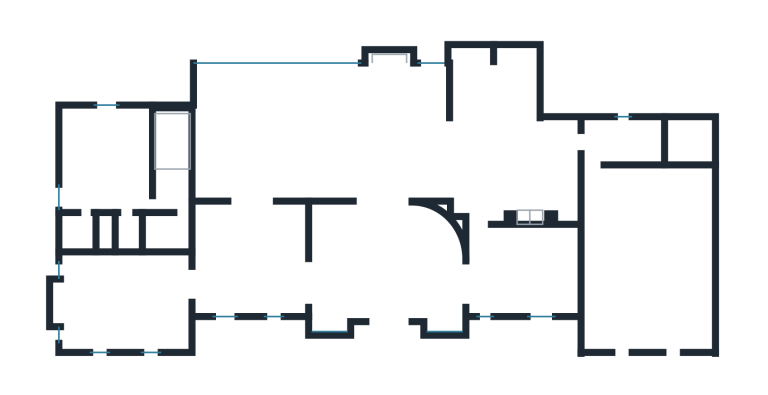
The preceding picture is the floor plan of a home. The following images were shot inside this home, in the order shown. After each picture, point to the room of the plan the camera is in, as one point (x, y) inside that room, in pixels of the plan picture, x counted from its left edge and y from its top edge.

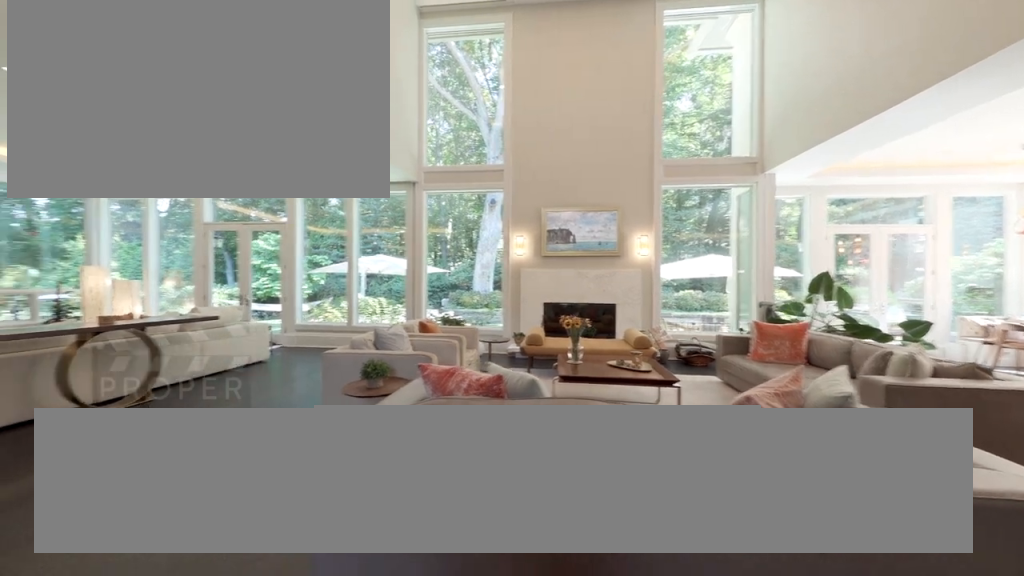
(320, 130)
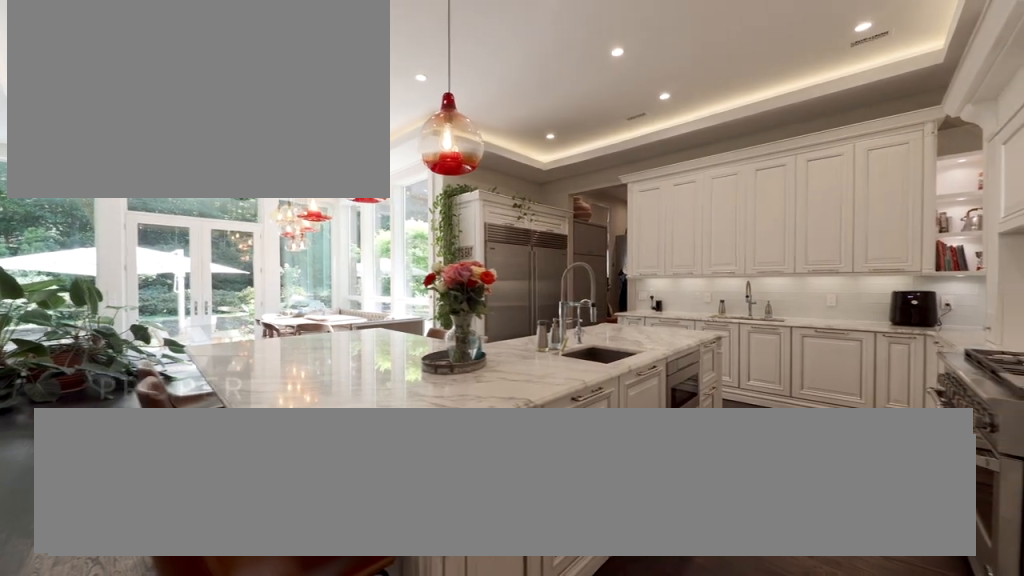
(515, 173)
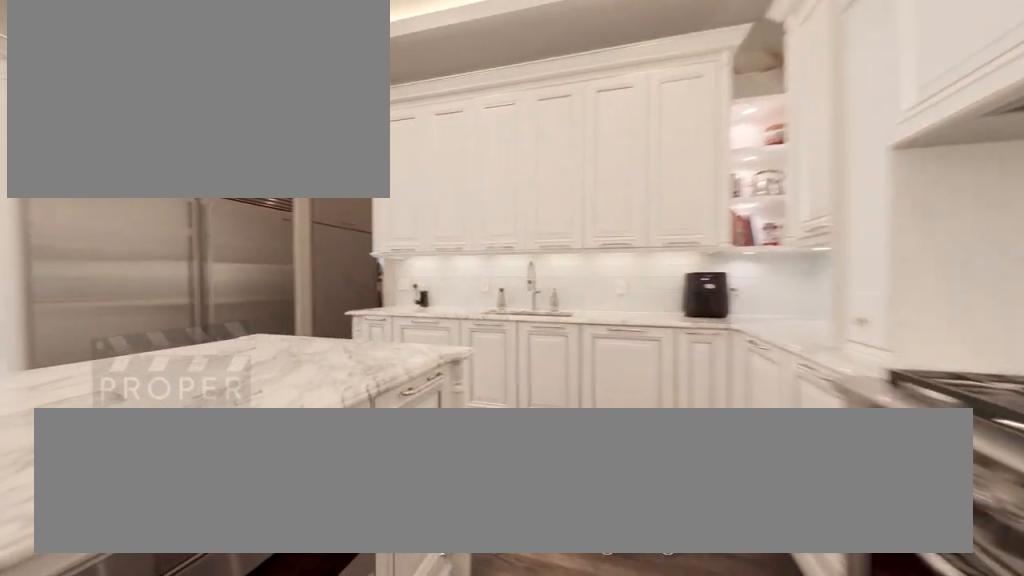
(515, 173)
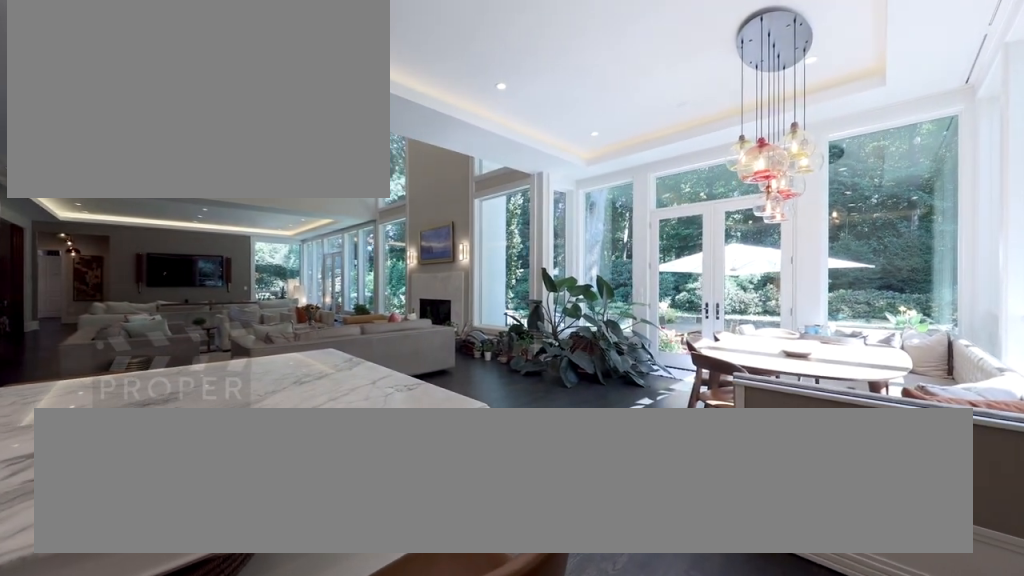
(516, 174)
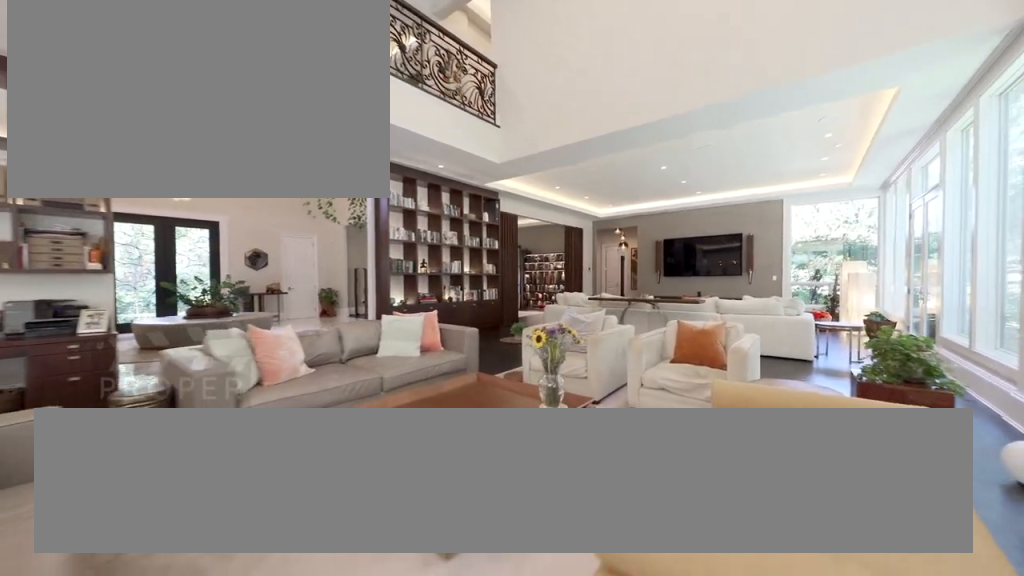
(322, 132)
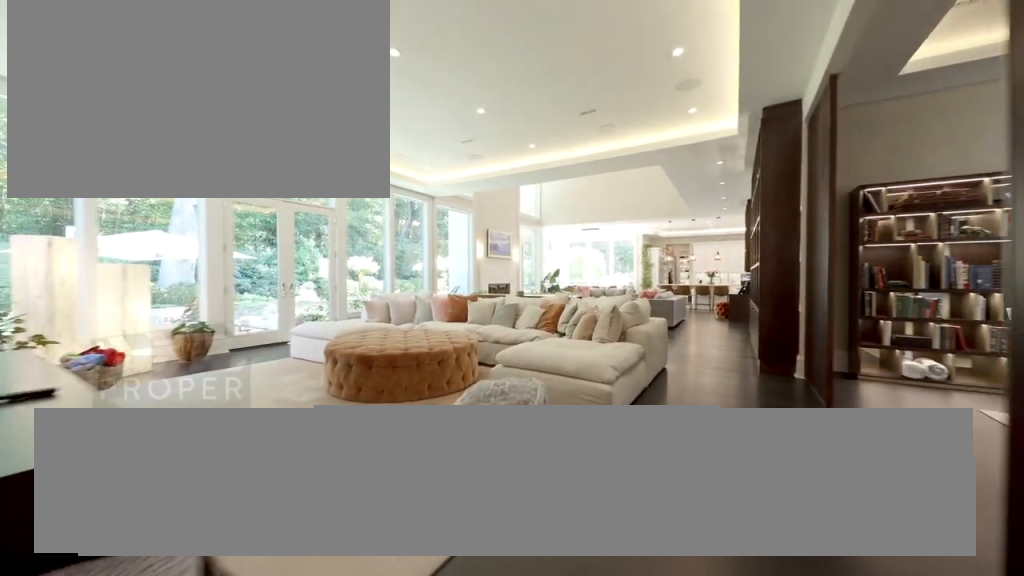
(322, 132)
